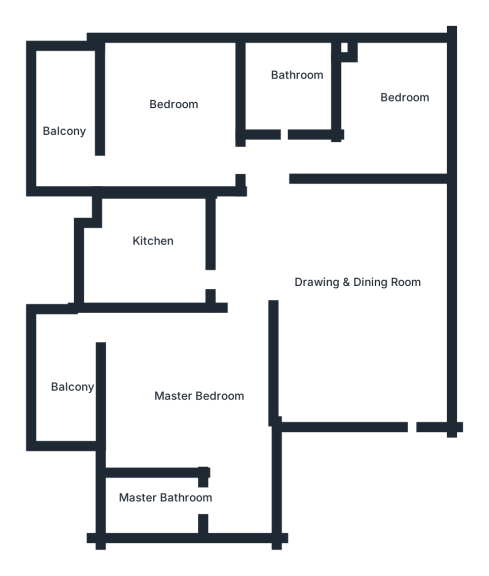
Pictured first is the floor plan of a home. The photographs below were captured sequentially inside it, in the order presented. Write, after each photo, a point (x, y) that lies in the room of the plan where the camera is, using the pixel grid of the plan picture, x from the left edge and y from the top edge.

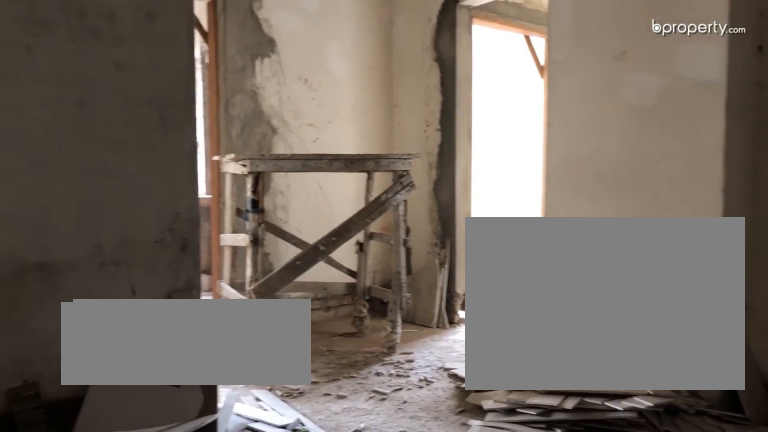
(374, 306)
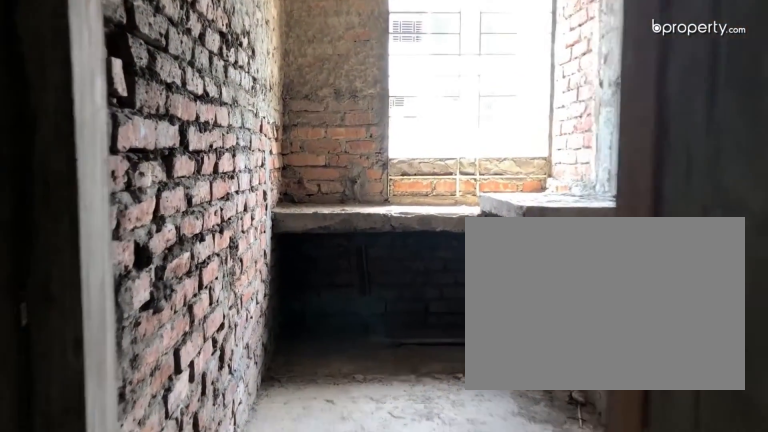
(149, 253)
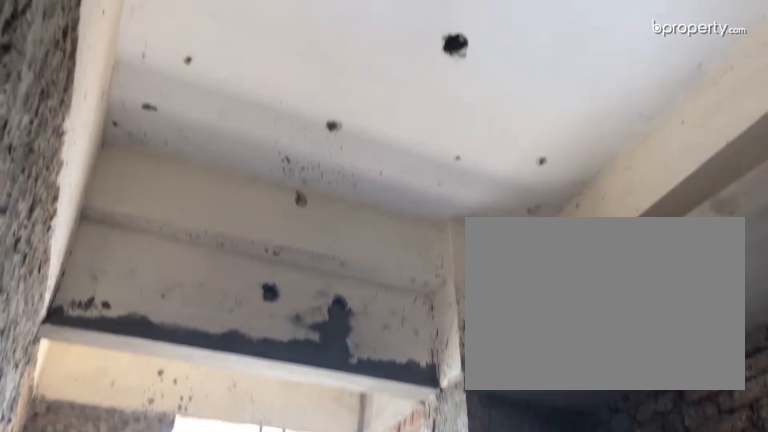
(158, 258)
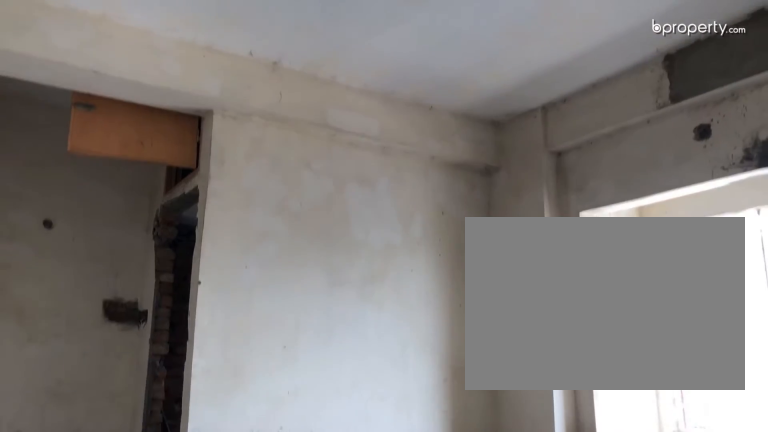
(207, 389)
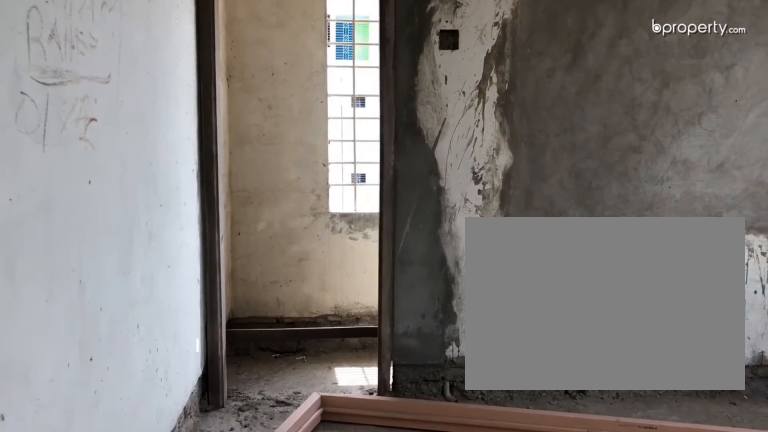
(175, 130)
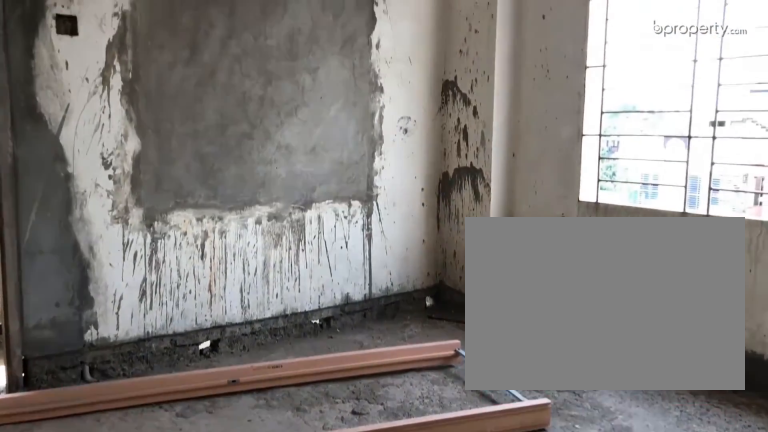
(180, 145)
